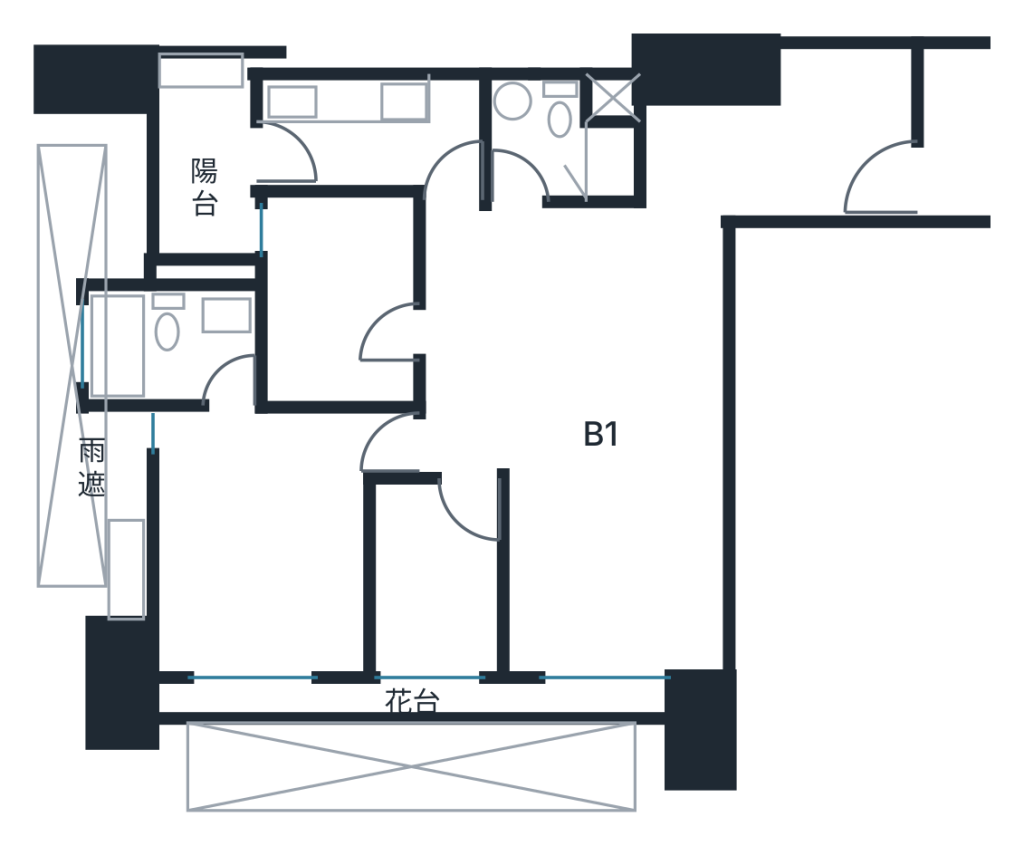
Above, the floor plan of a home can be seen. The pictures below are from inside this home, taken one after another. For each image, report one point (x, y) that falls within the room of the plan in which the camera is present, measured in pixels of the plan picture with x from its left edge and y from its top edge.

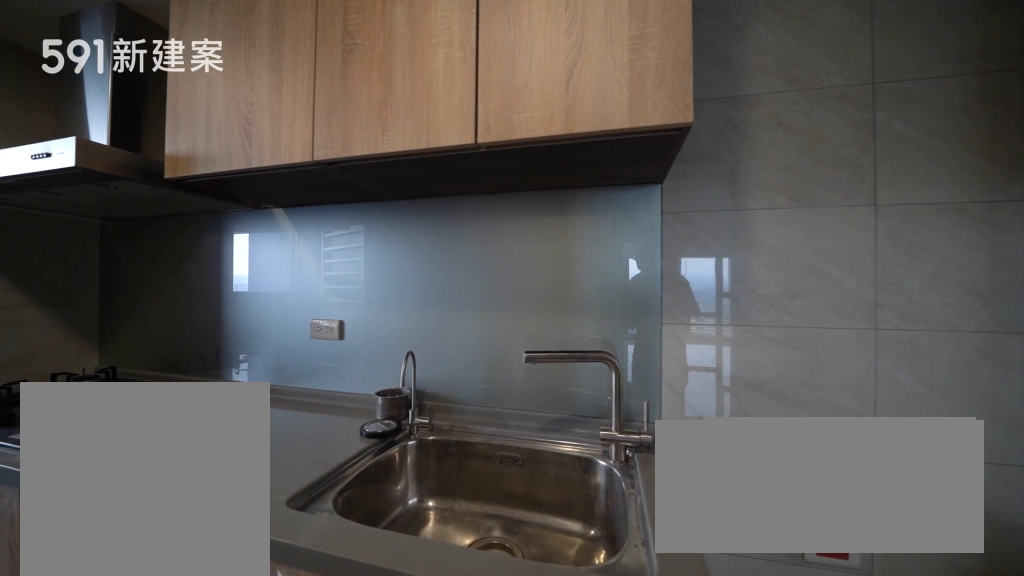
(372, 132)
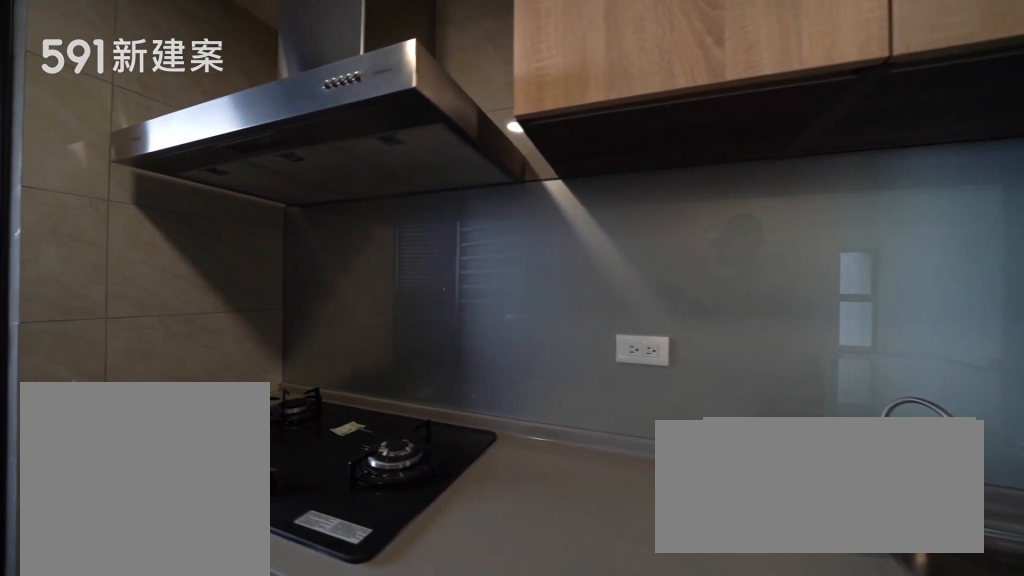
(372, 132)
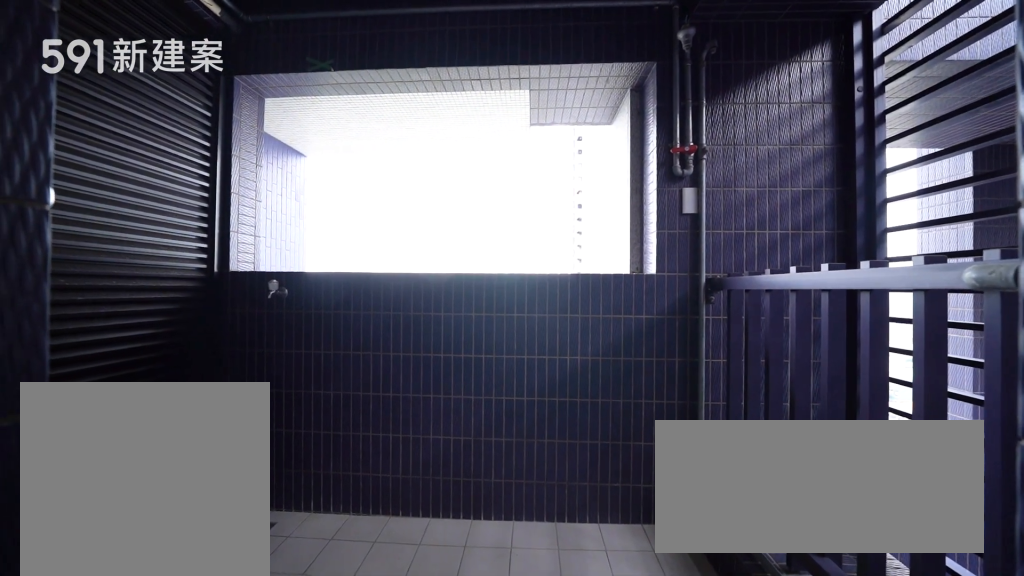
(200, 187)
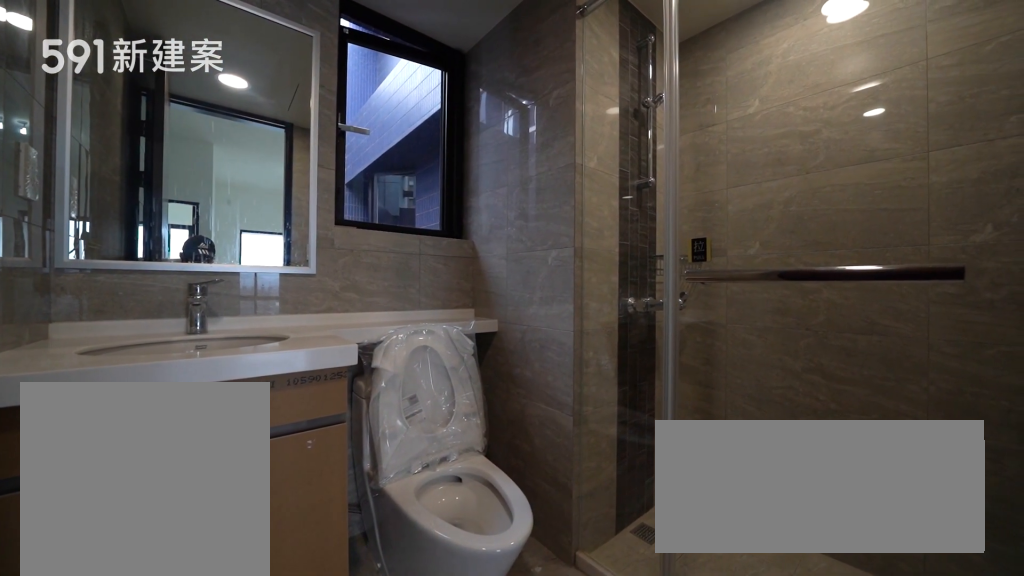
(558, 147)
